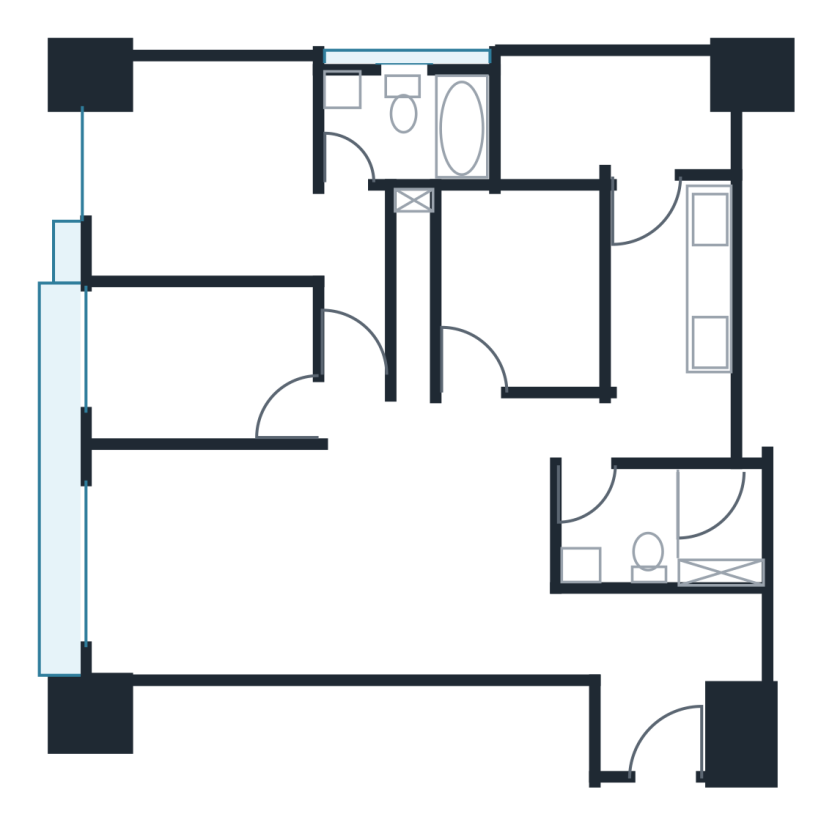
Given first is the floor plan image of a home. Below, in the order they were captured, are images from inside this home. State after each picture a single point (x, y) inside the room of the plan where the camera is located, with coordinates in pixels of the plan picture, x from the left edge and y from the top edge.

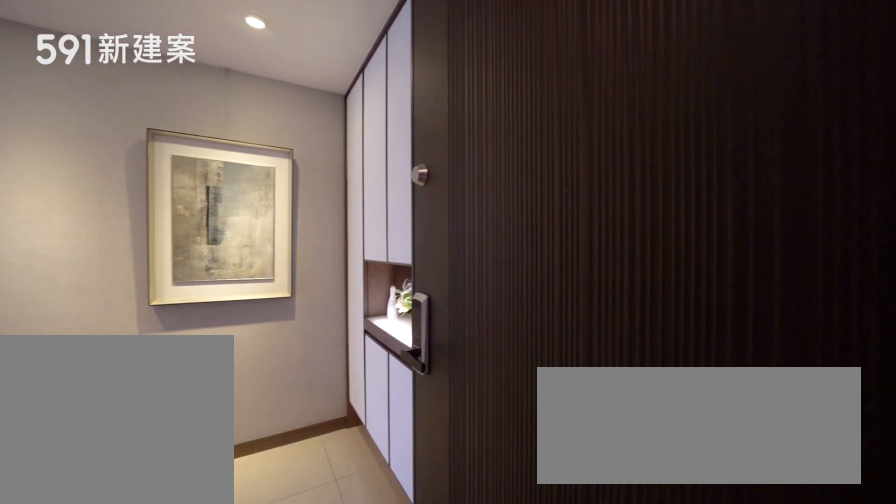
(656, 730)
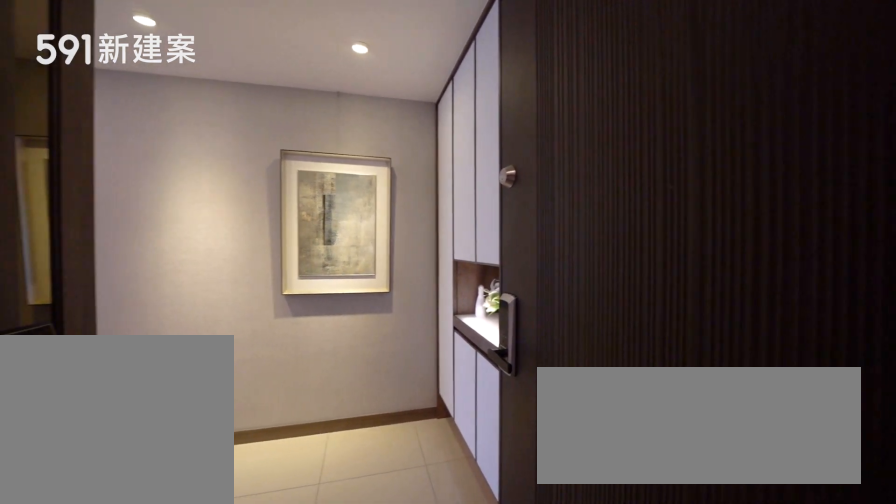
(656, 730)
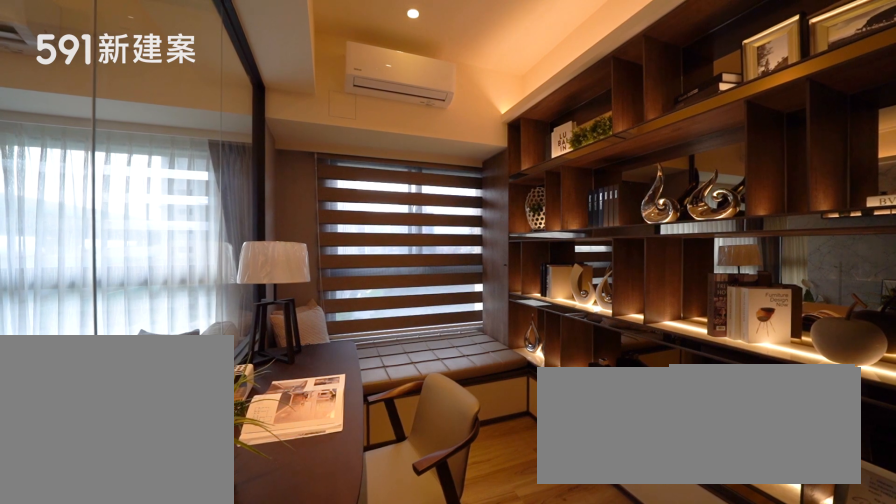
(196, 358)
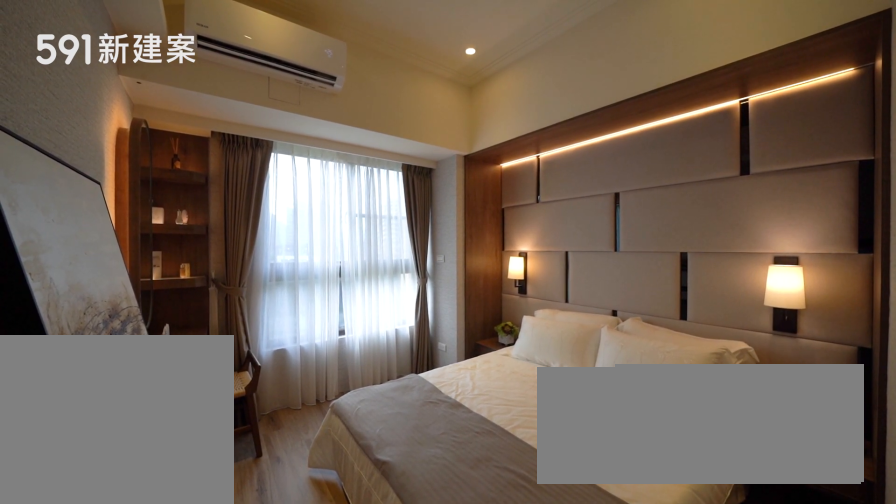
(249, 201)
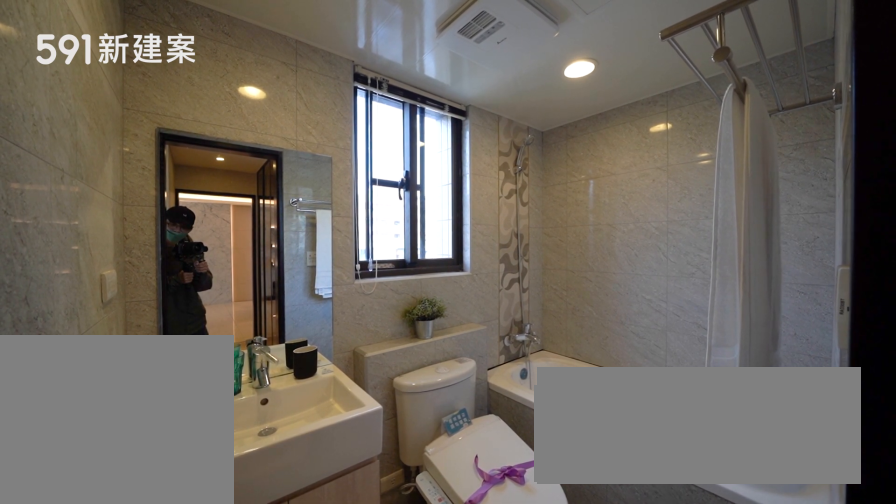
(415, 119)
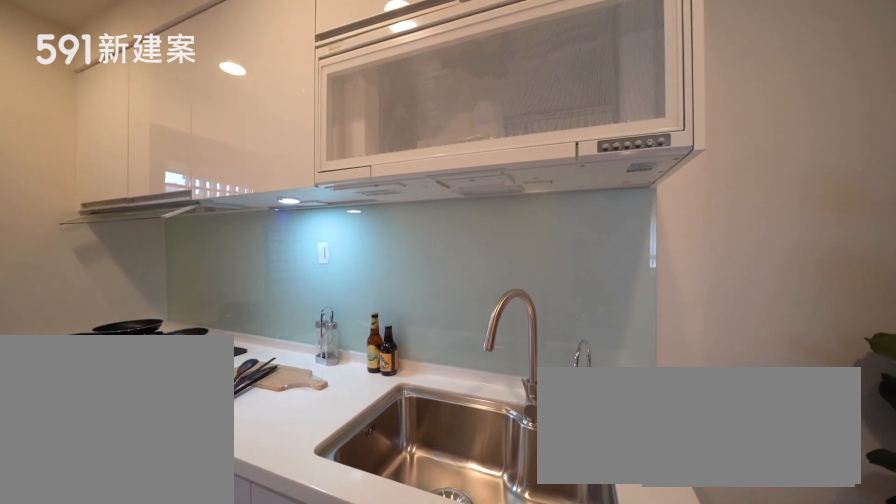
(677, 327)
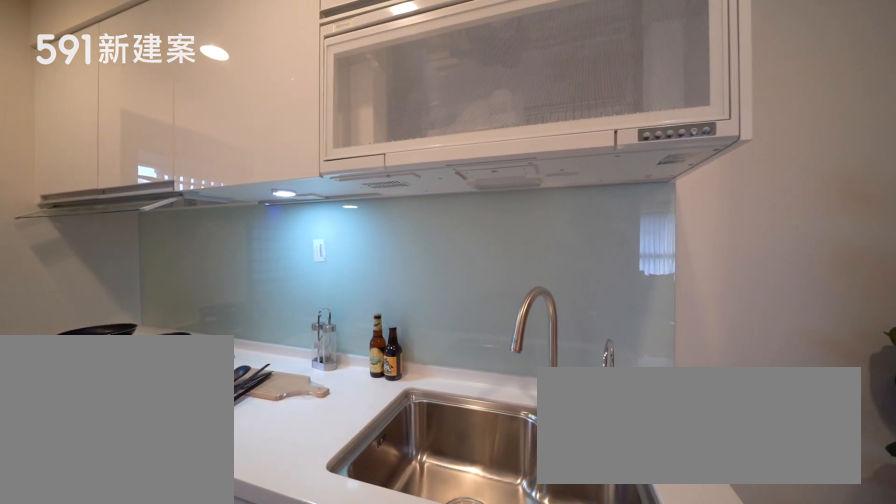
(677, 327)
